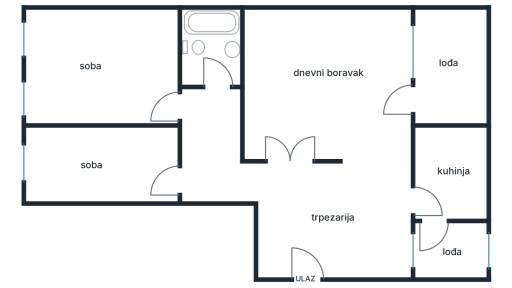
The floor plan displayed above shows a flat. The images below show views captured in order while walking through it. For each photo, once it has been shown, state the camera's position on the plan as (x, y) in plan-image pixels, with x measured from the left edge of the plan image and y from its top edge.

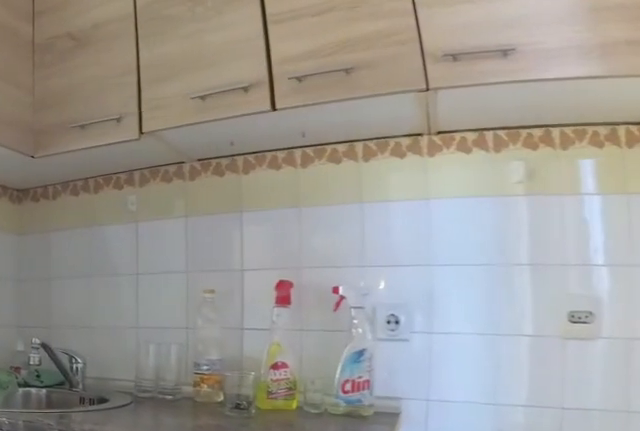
(416, 202)
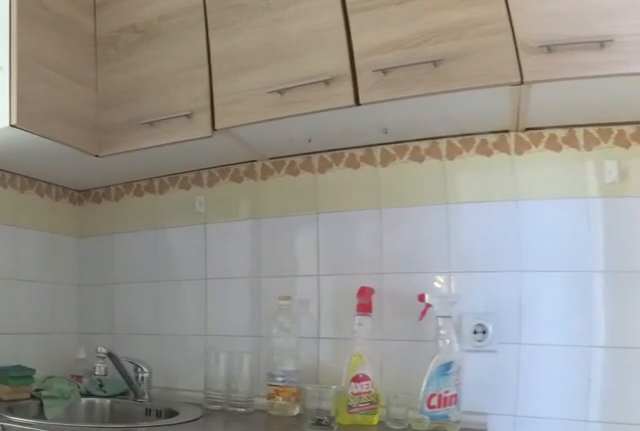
(419, 203)
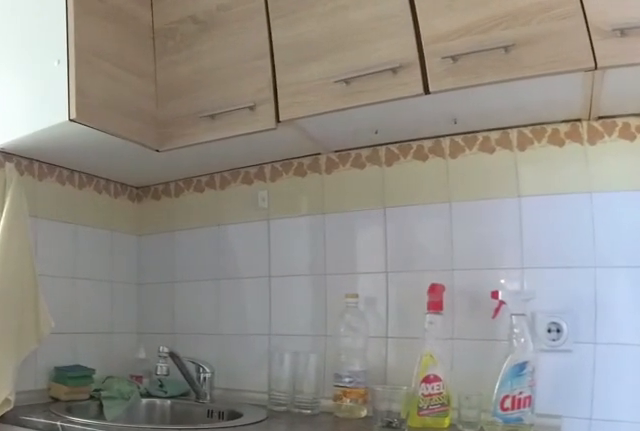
(420, 203)
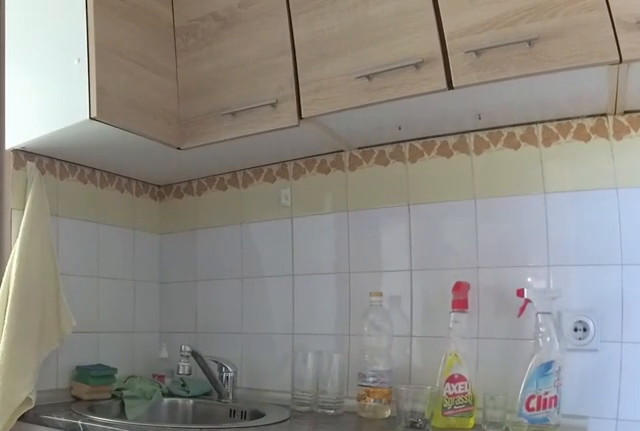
(420, 203)
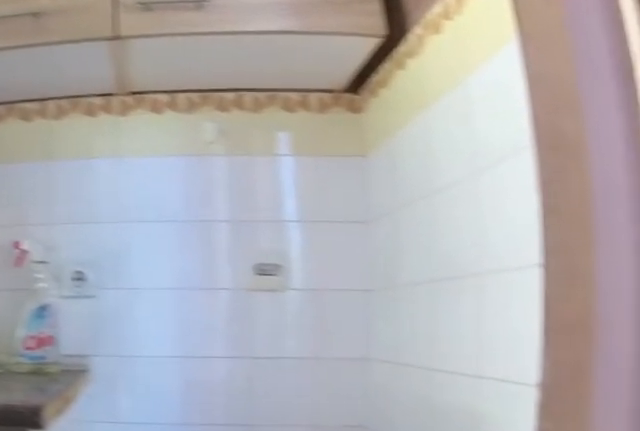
(416, 199)
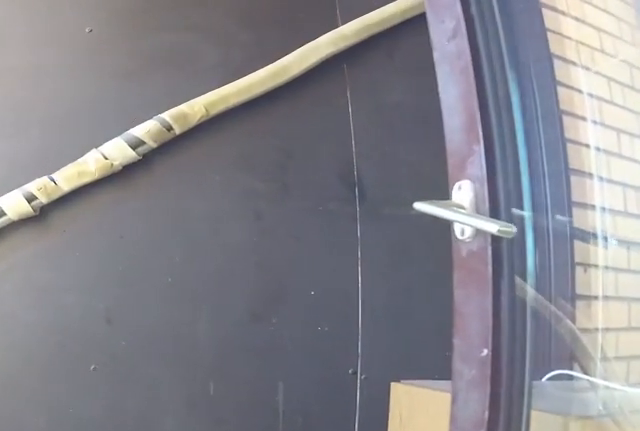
(426, 217)
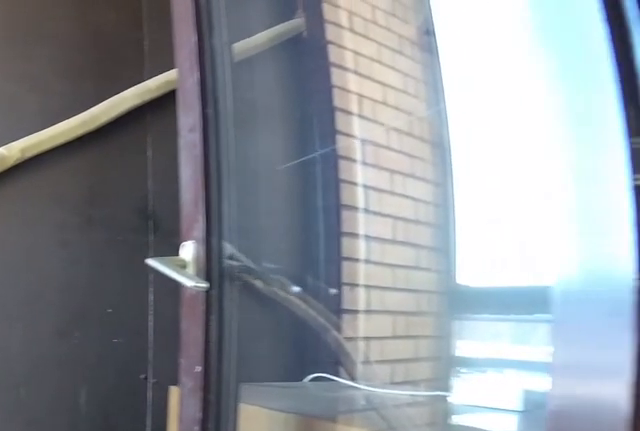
(430, 219)
